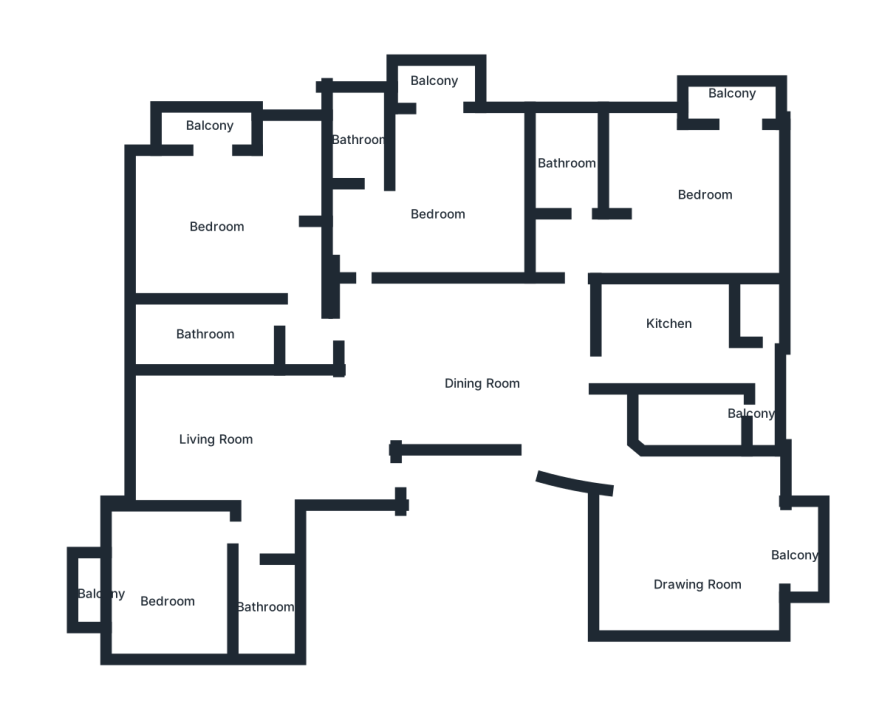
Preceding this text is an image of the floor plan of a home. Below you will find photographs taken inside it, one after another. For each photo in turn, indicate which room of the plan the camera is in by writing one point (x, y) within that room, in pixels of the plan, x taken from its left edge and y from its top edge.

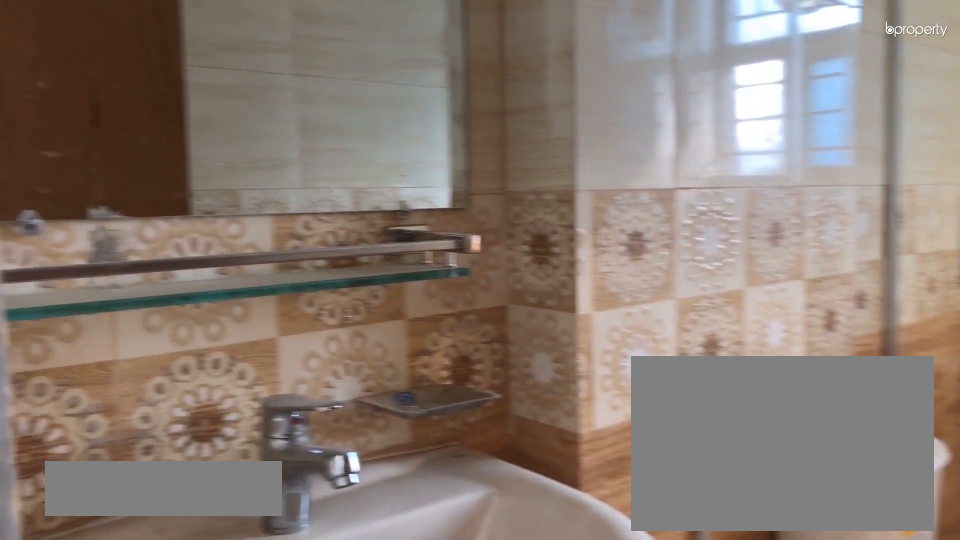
(369, 139)
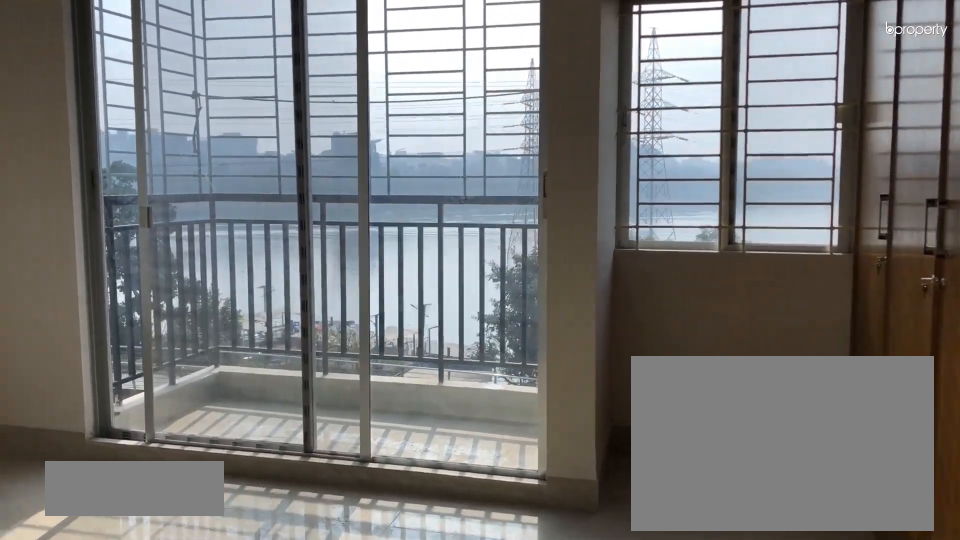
(218, 216)
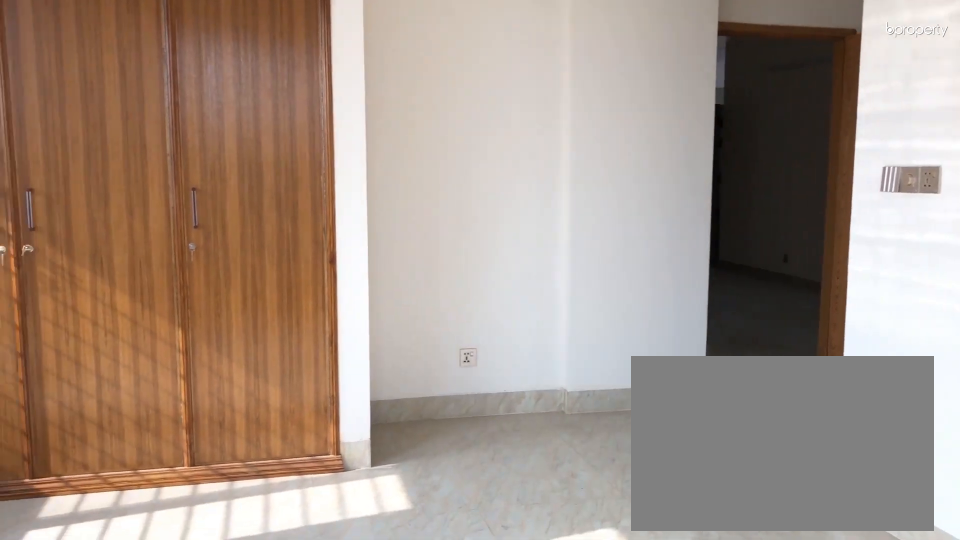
(218, 216)
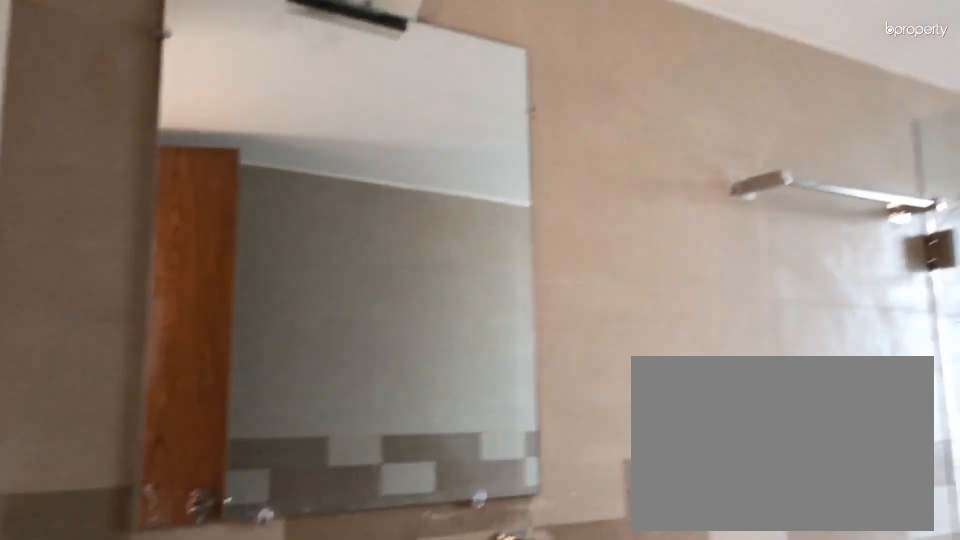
(214, 330)
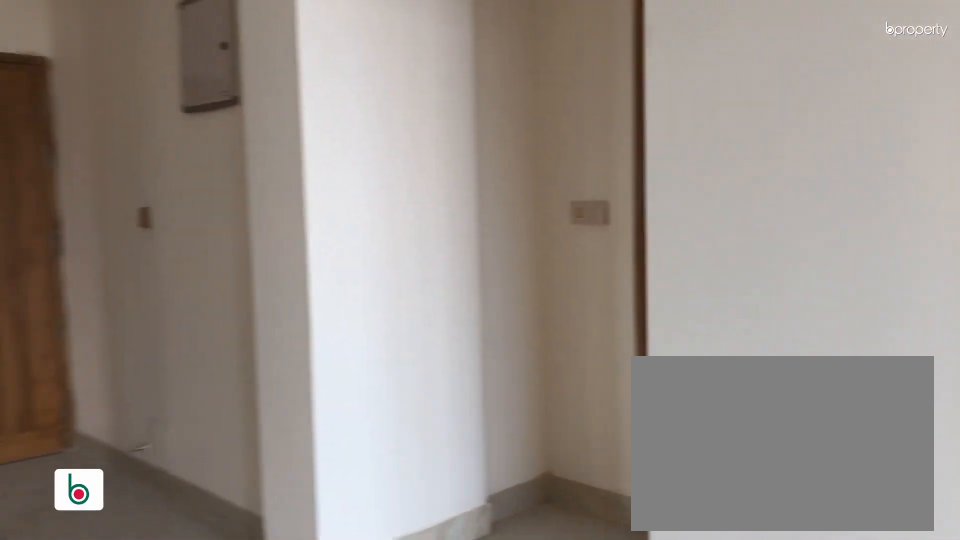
(256, 441)
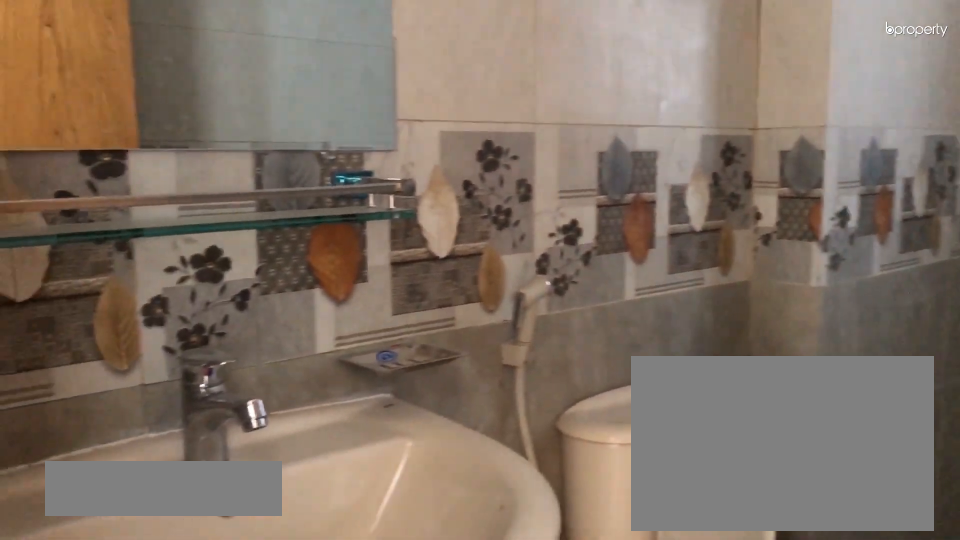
(255, 597)
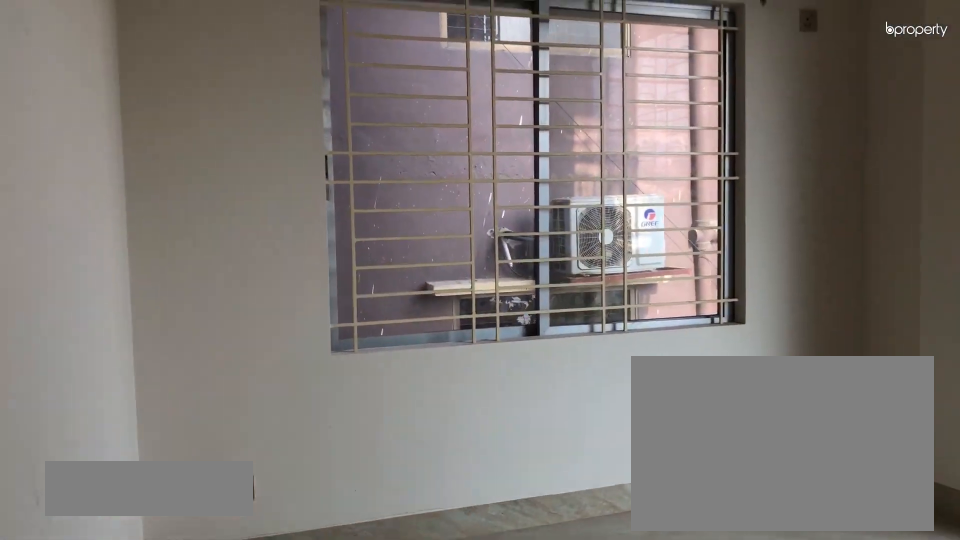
(166, 587)
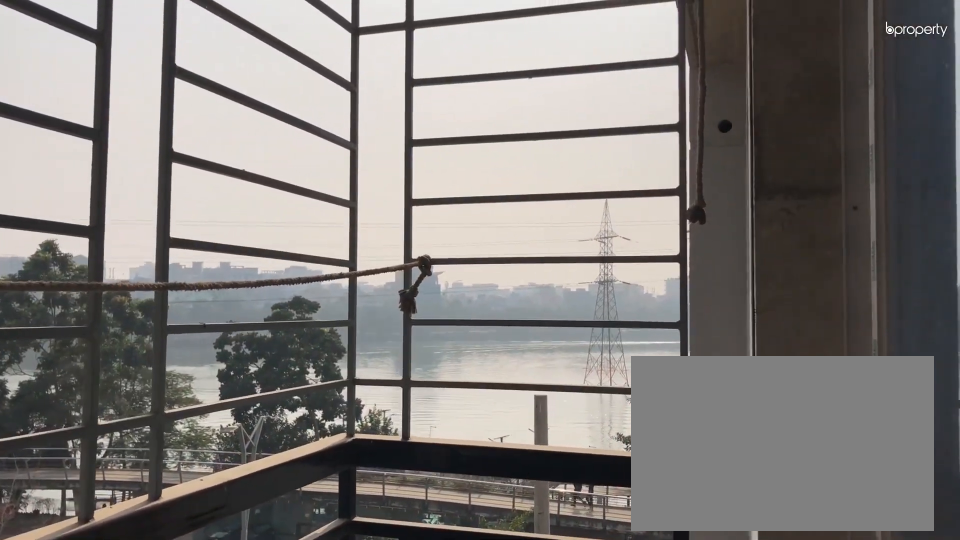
(92, 591)
